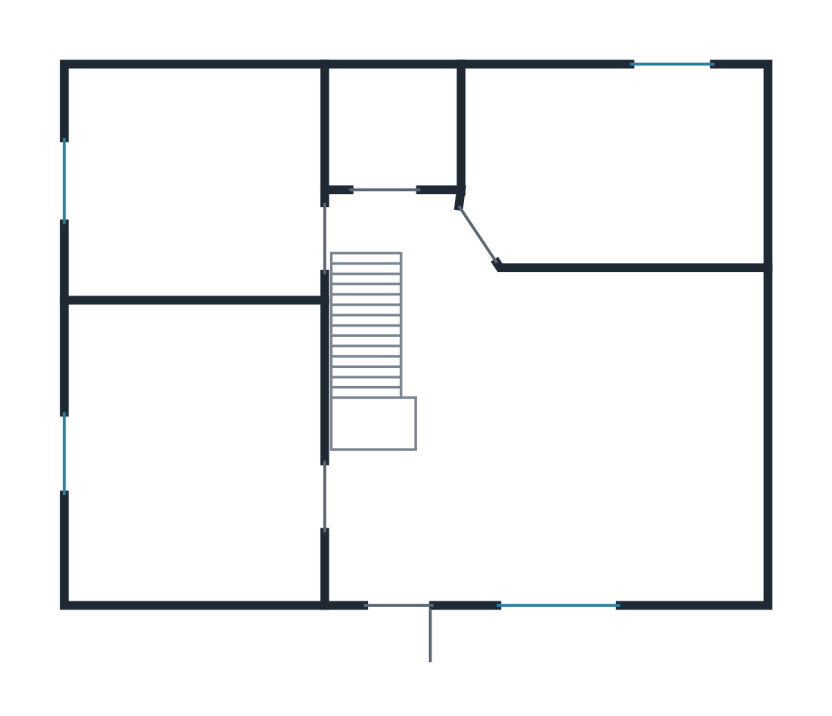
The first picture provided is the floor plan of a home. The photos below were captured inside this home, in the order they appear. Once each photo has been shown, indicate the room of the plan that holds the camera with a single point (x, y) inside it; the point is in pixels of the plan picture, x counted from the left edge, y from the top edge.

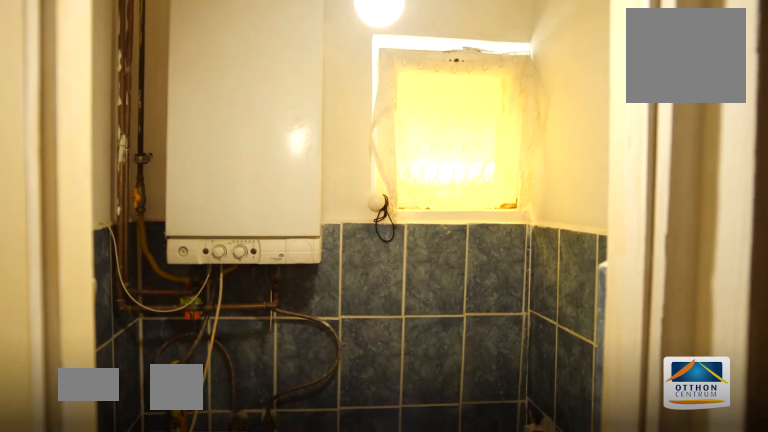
(383, 123)
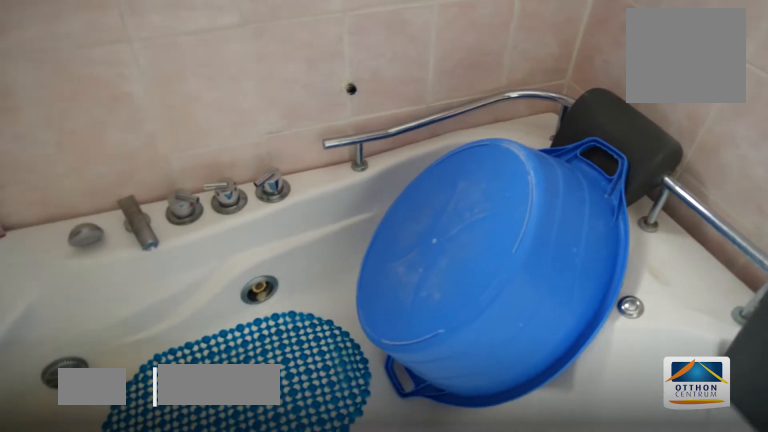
(607, 154)
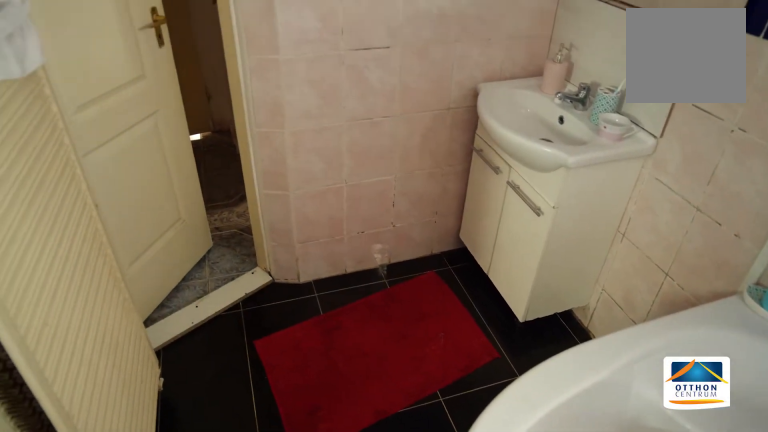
(608, 154)
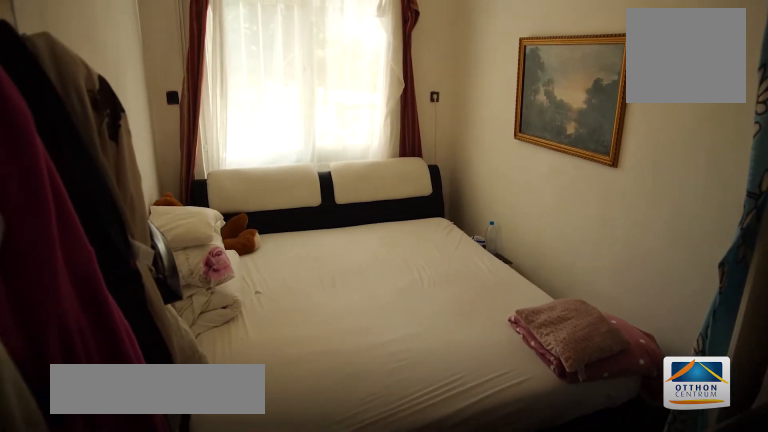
(192, 179)
